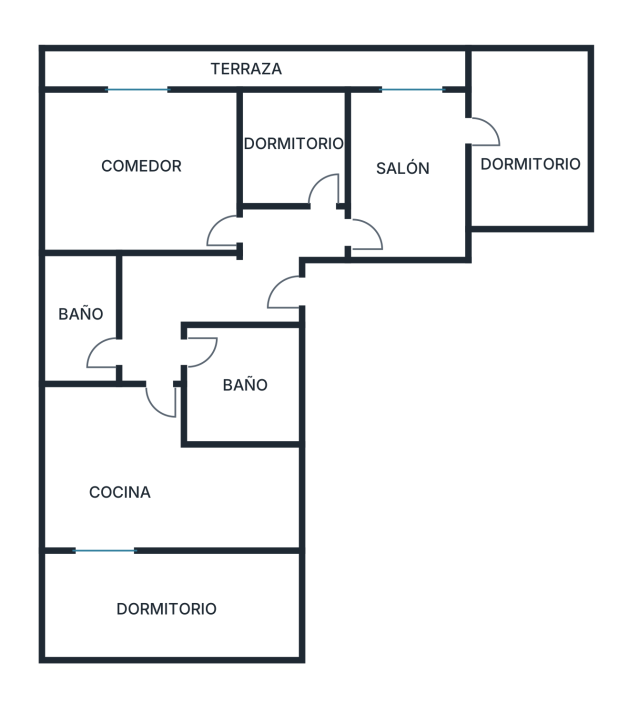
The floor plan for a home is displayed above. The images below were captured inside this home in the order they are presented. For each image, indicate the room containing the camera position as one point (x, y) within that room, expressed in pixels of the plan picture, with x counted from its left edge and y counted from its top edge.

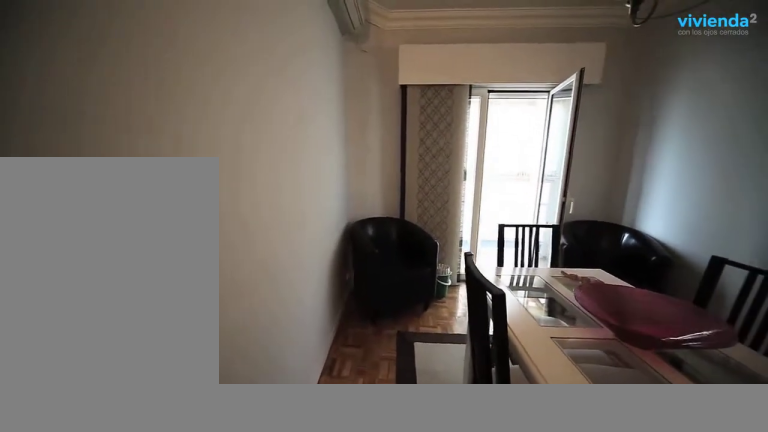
(158, 209)
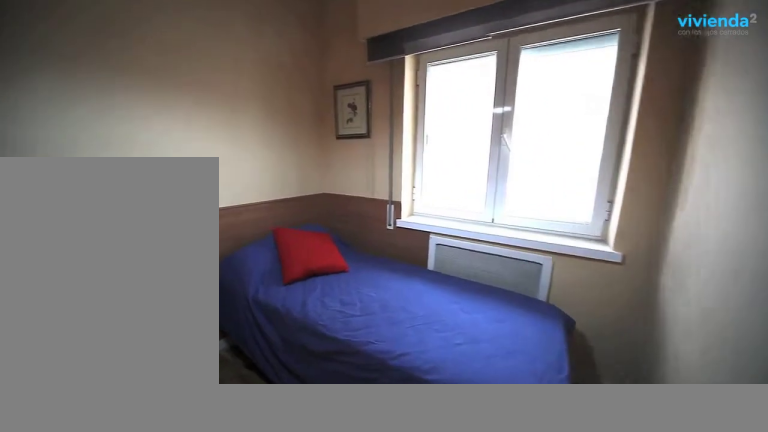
(293, 158)
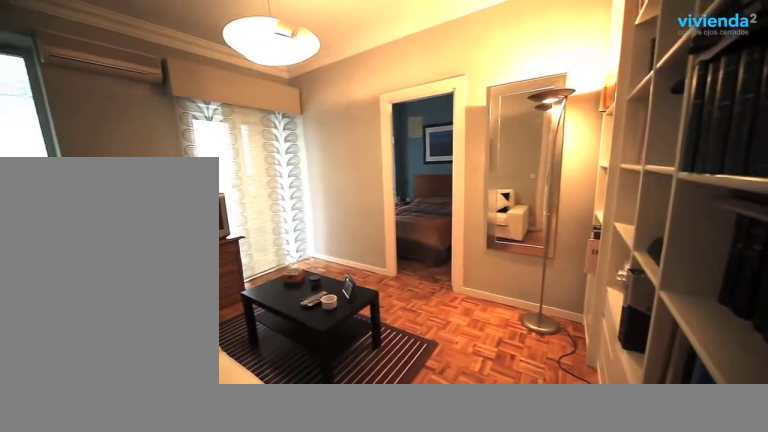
(430, 217)
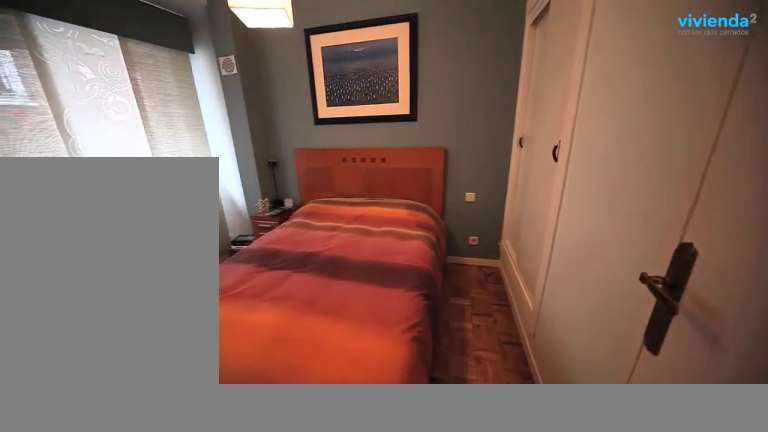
(524, 110)
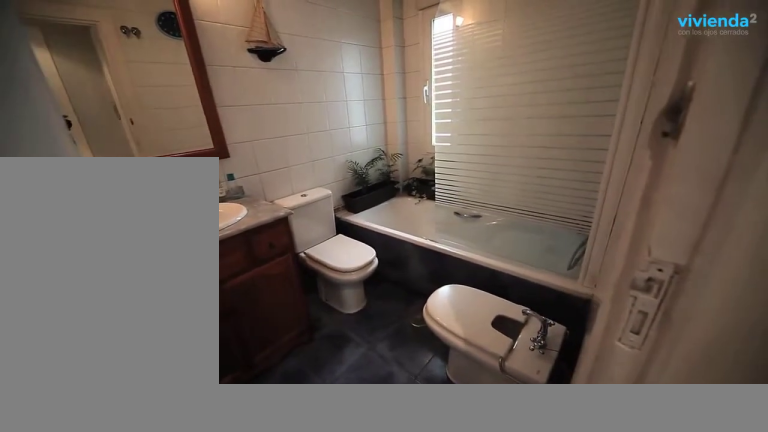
(264, 407)
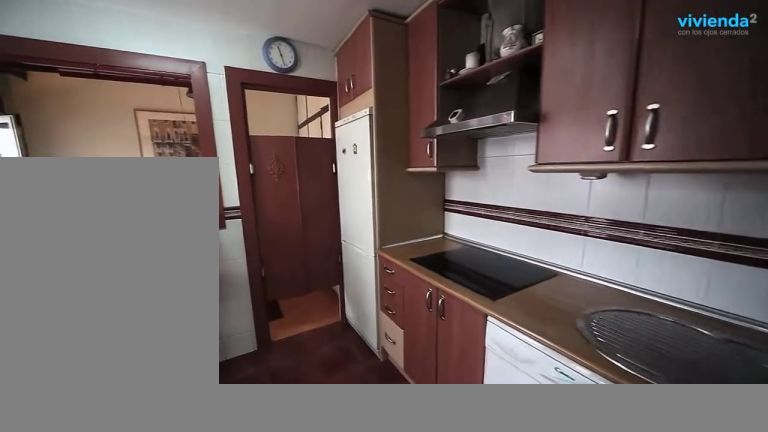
(82, 449)
